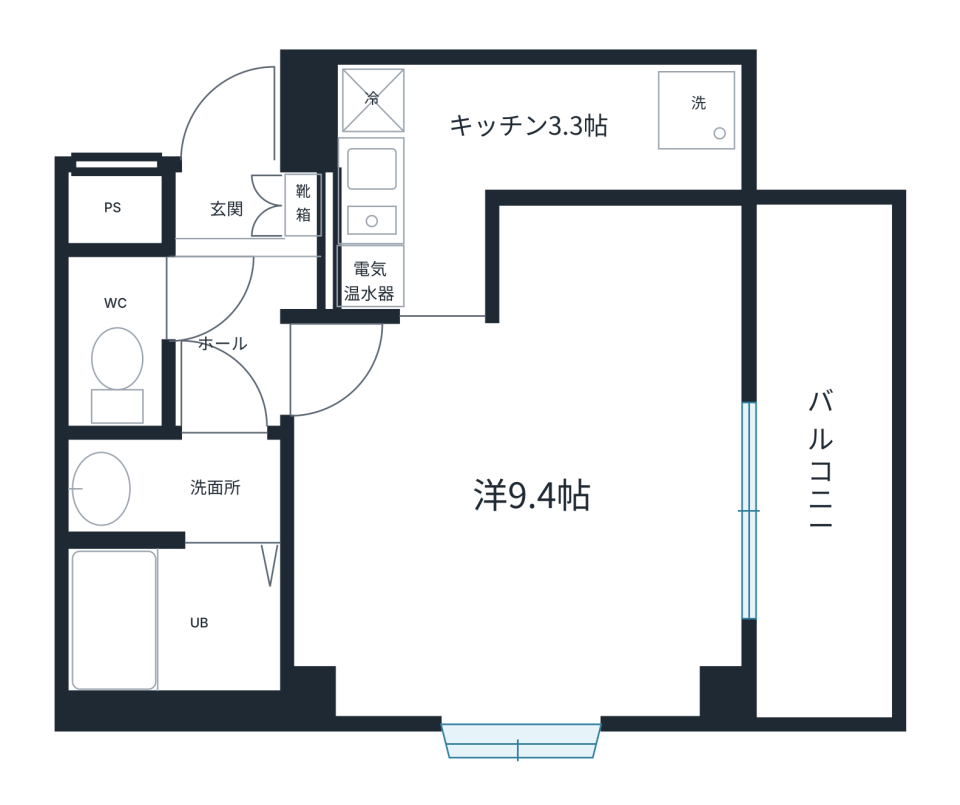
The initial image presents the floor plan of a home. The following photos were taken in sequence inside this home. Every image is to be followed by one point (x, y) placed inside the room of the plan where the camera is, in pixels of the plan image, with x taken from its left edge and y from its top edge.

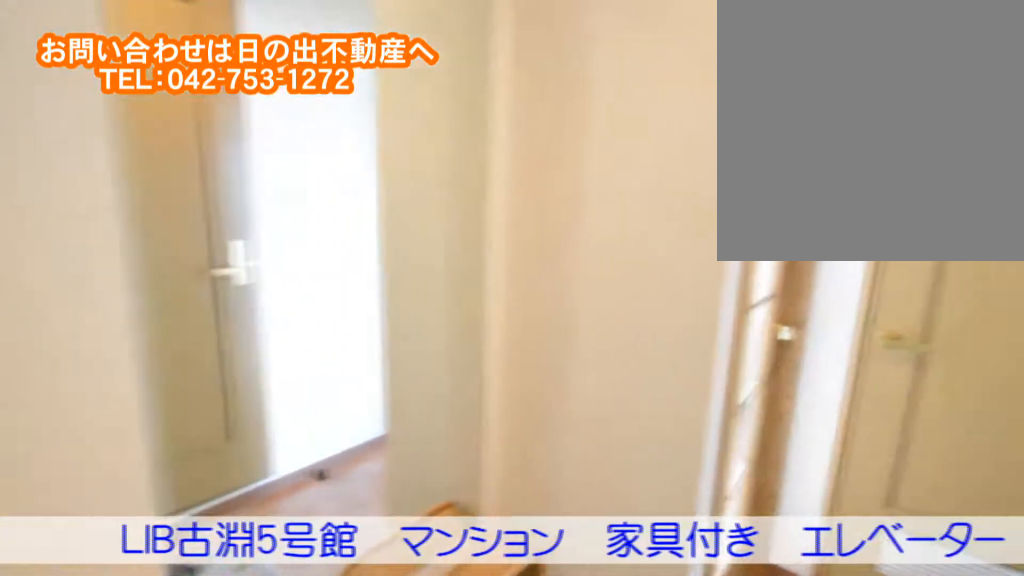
(238, 257)
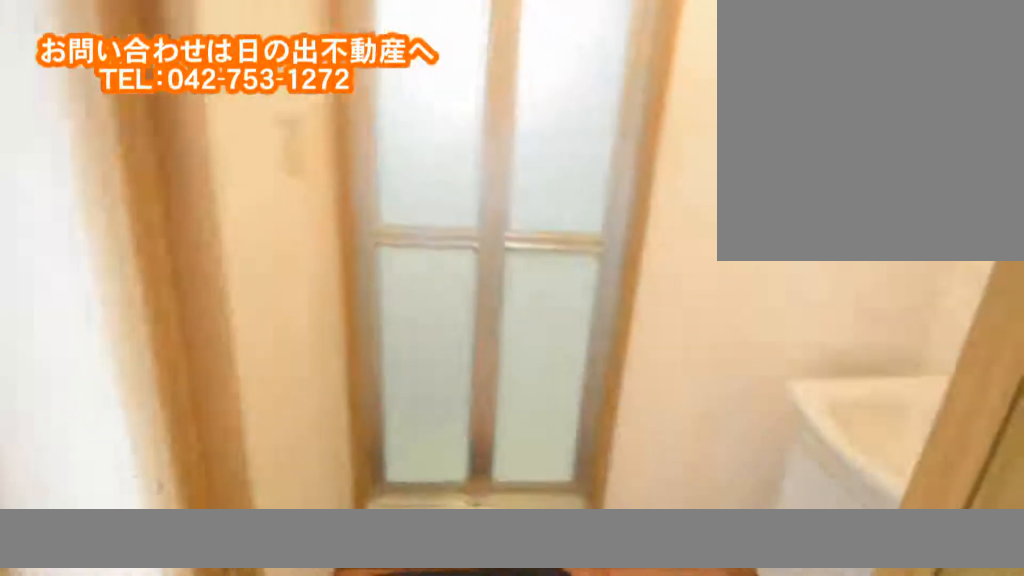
(167, 490)
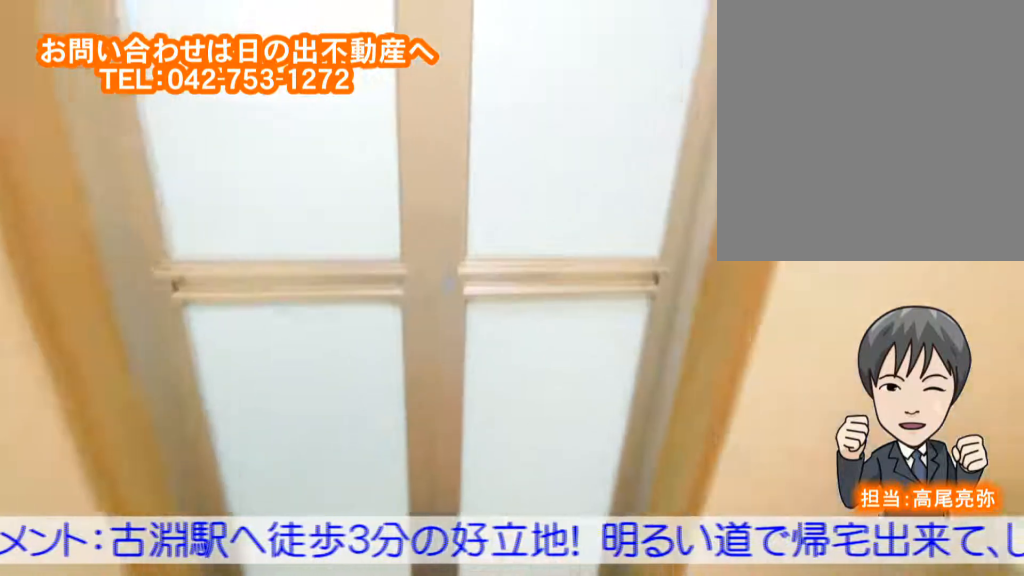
(165, 490)
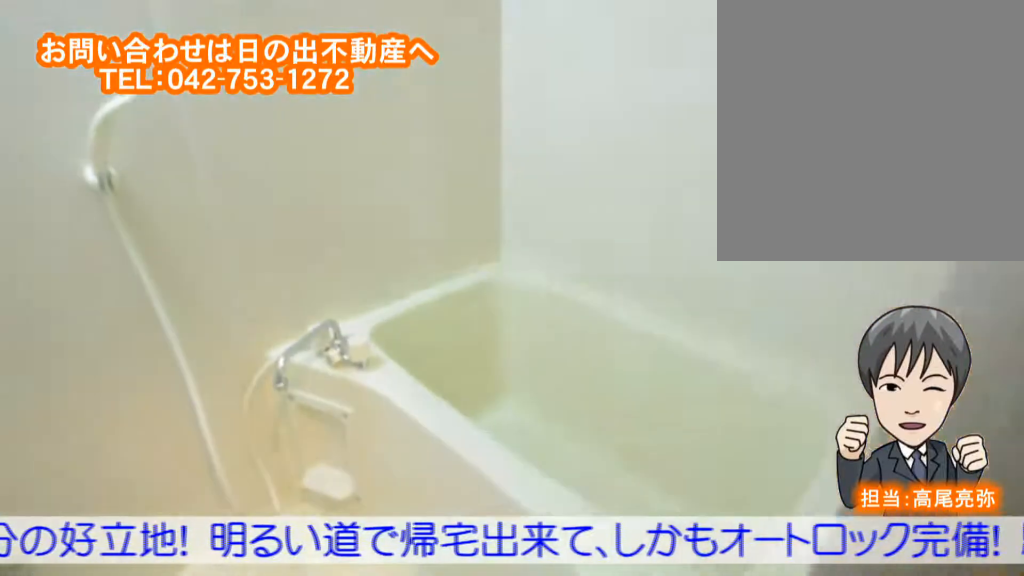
(157, 611)
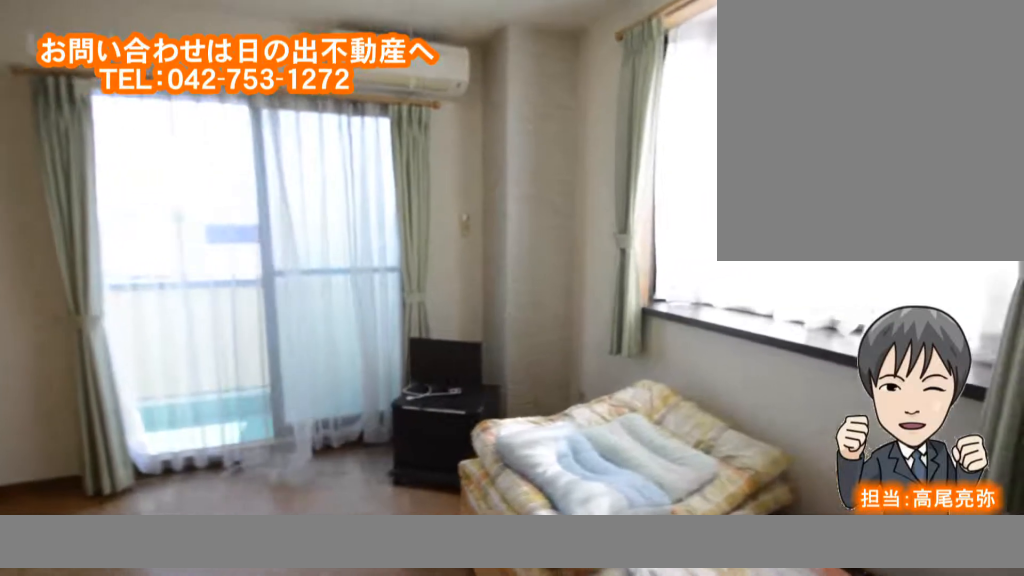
(542, 550)
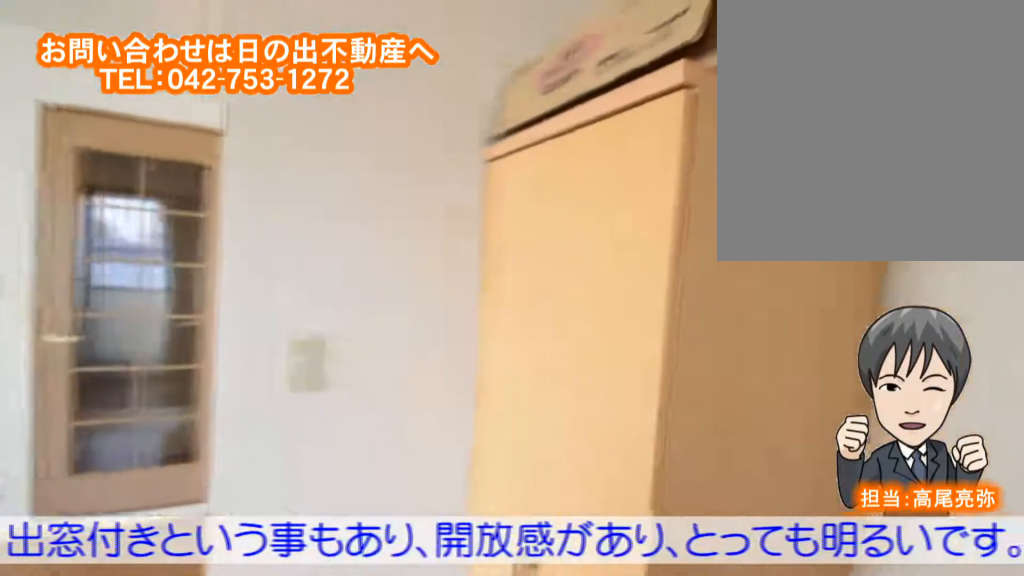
(544, 550)
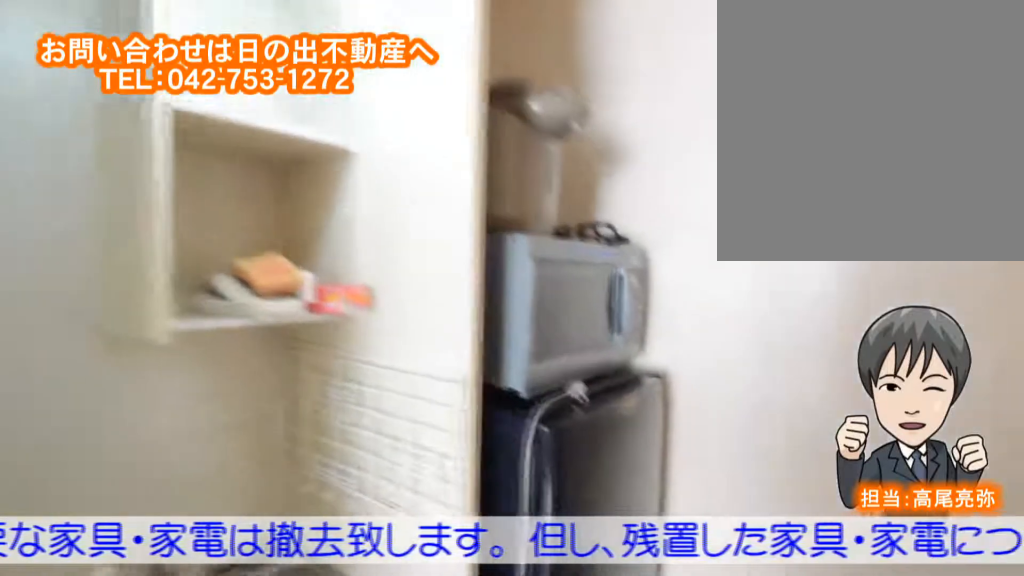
(479, 140)
